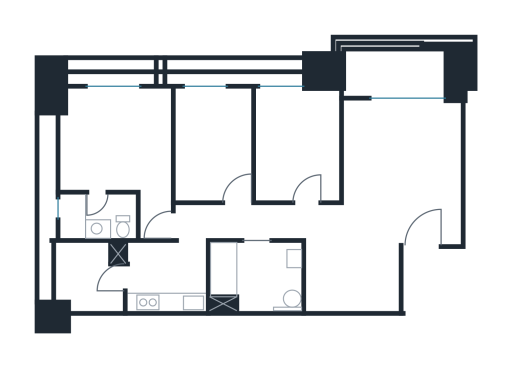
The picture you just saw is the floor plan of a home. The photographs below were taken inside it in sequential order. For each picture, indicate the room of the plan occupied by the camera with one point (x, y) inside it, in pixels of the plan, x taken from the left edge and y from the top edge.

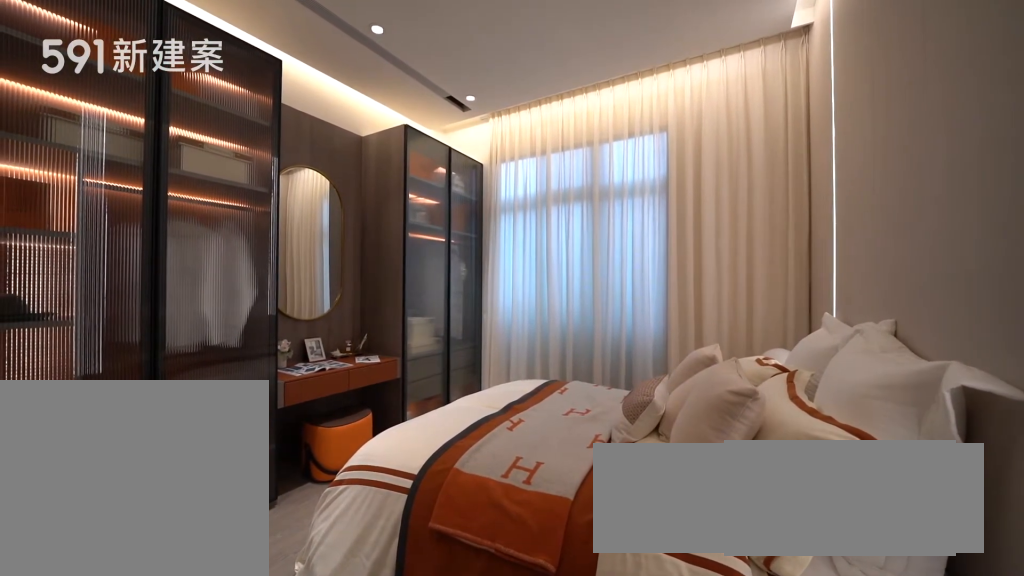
(121, 147)
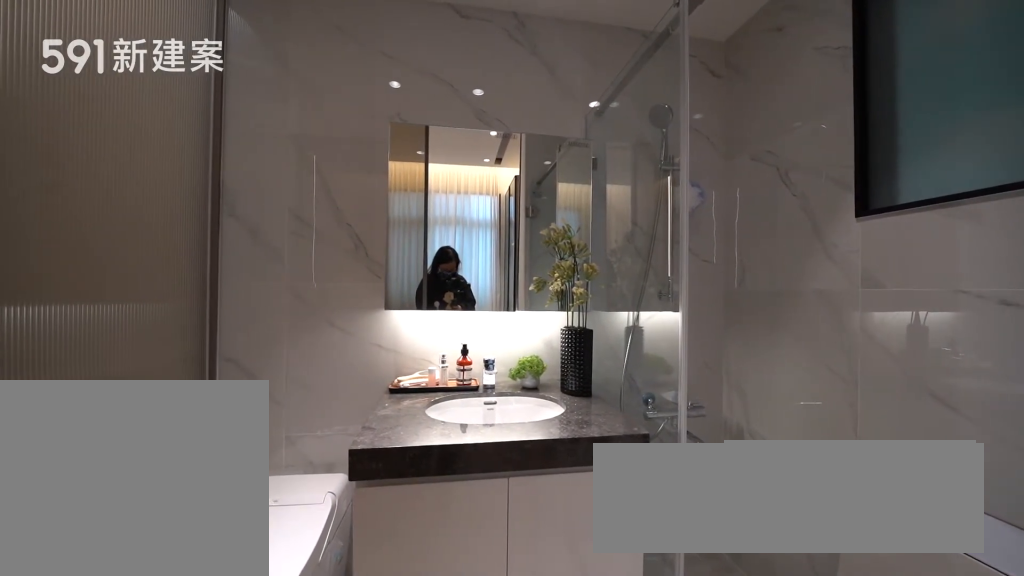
(98, 217)
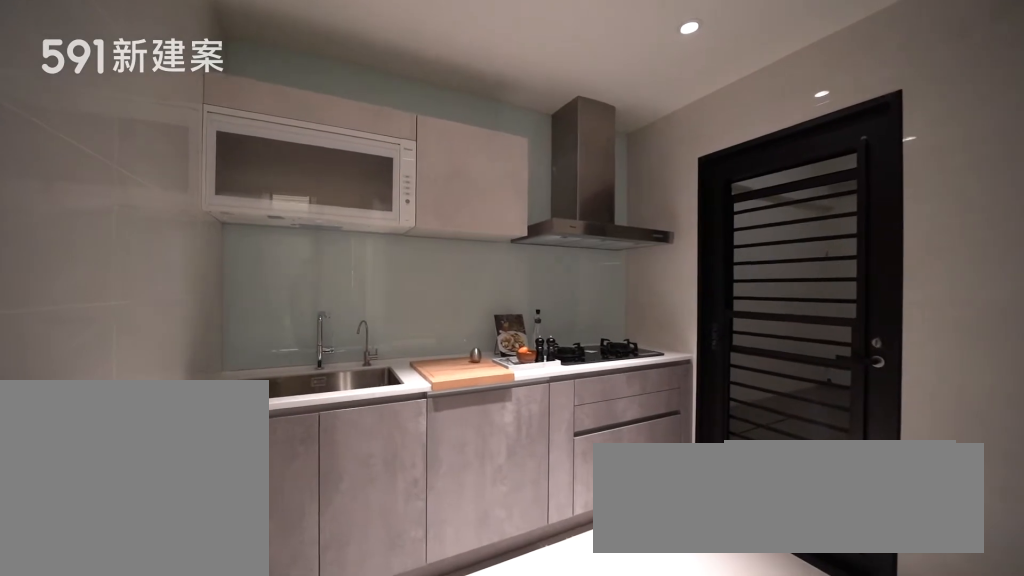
(164, 279)
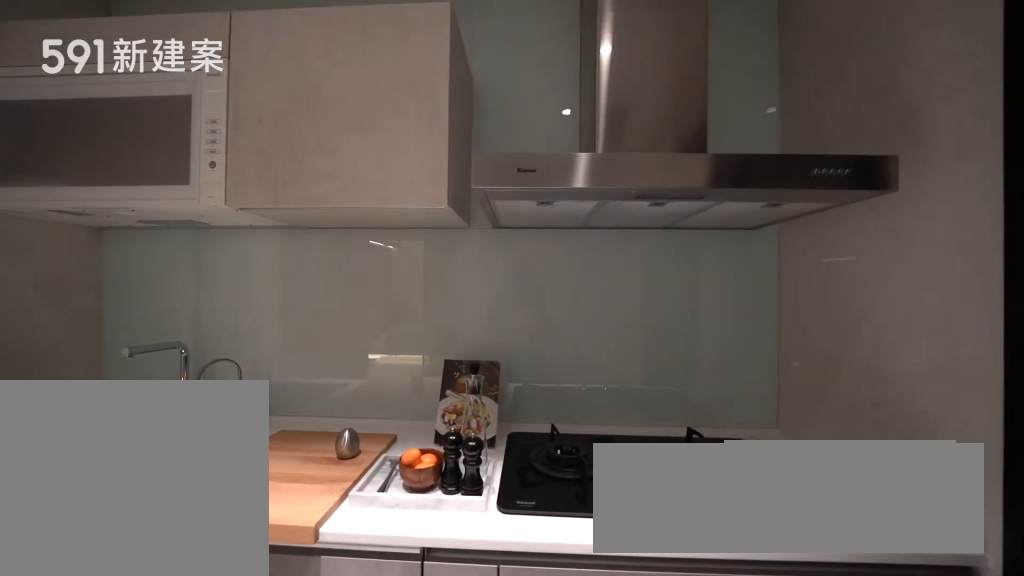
(164, 279)
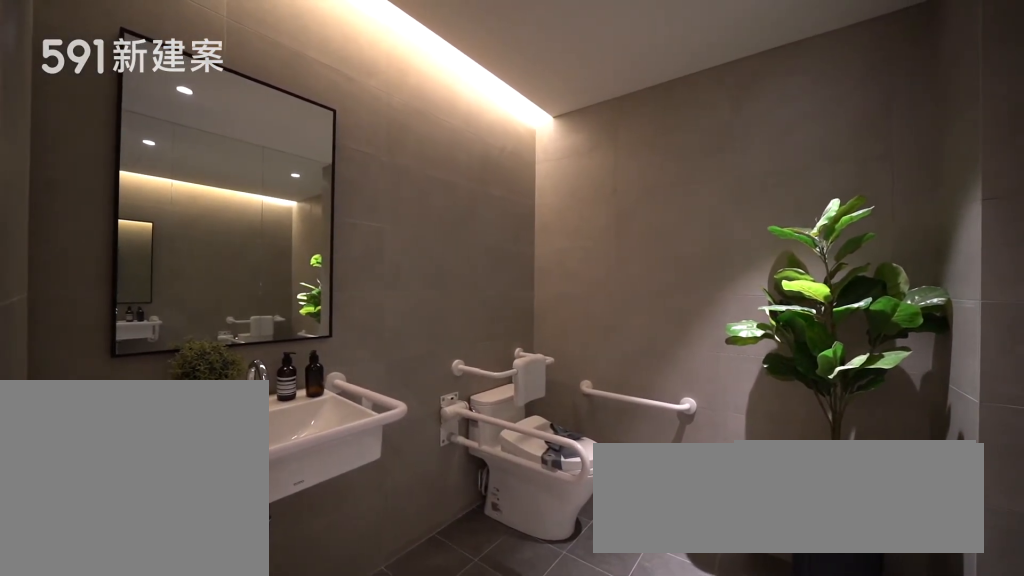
(255, 278)
